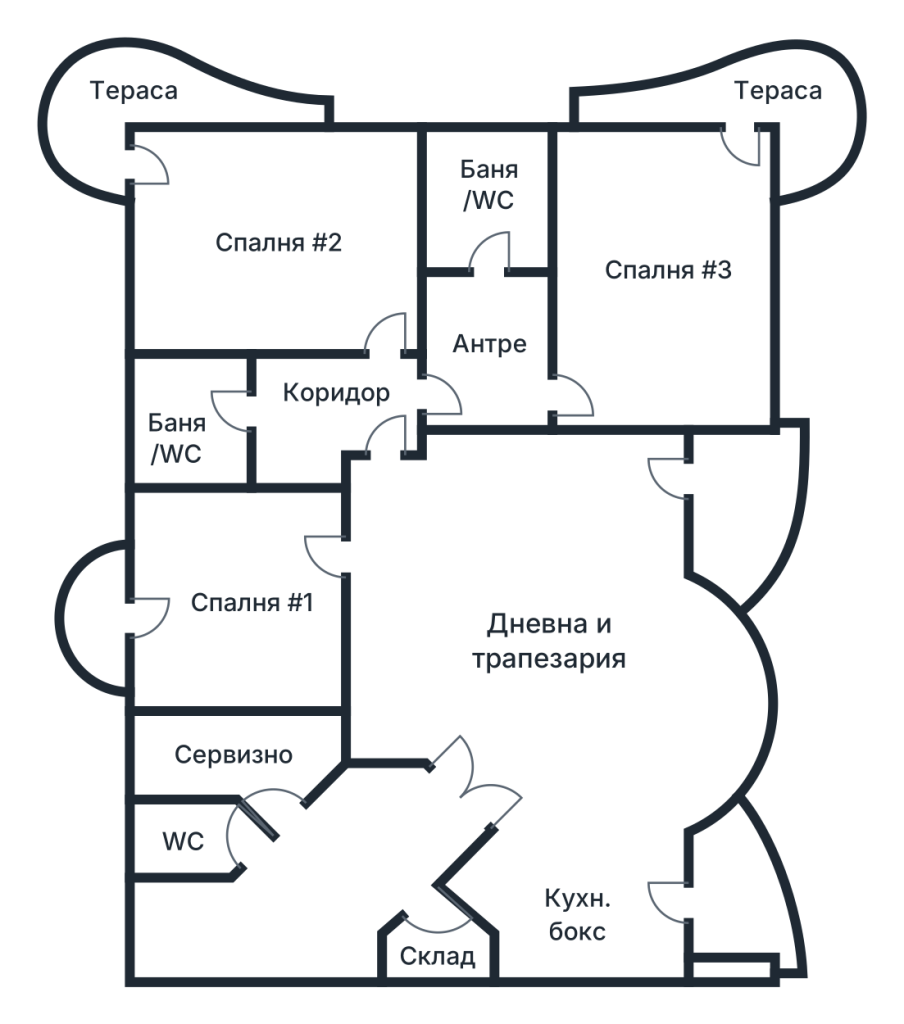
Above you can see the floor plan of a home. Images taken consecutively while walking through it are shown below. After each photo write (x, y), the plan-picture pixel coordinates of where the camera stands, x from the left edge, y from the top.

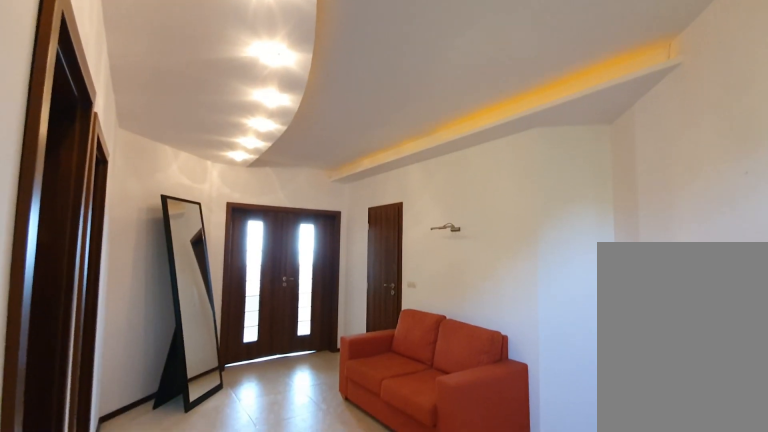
(369, 830)
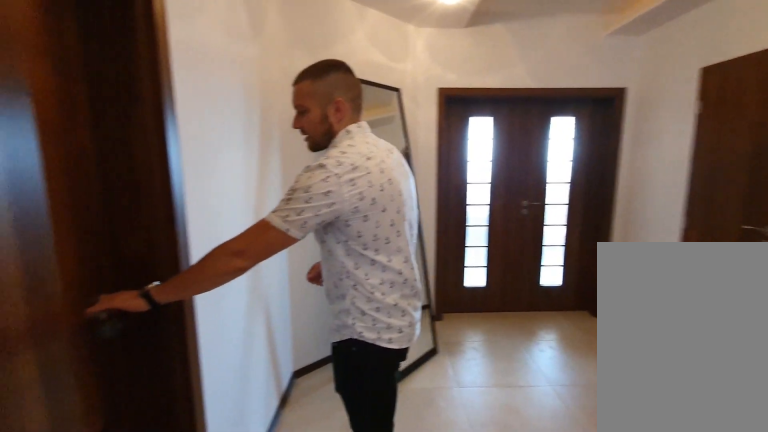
(329, 845)
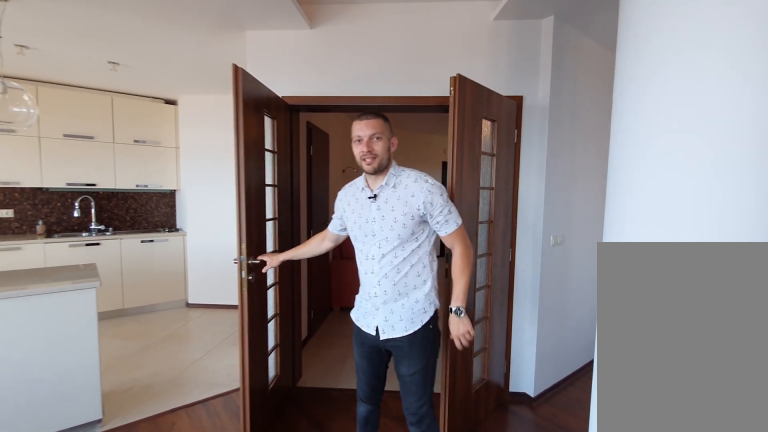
(587, 725)
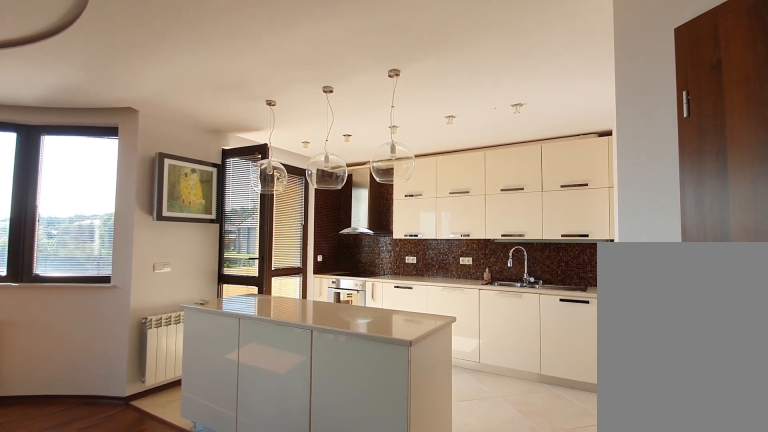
(587, 786)
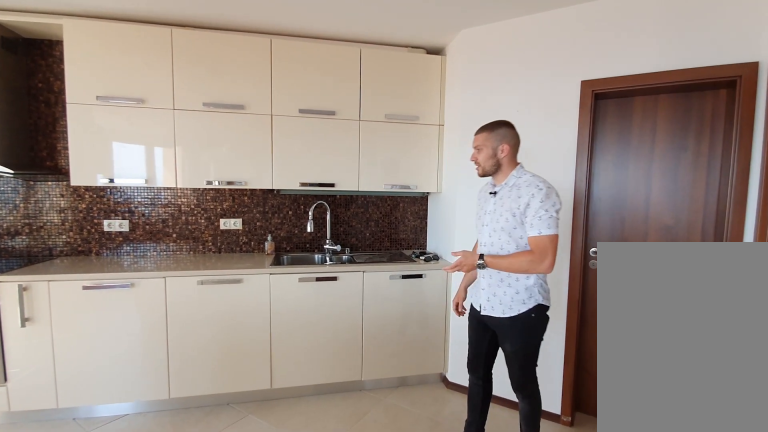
(587, 890)
